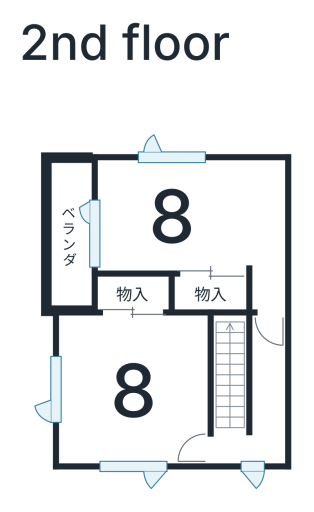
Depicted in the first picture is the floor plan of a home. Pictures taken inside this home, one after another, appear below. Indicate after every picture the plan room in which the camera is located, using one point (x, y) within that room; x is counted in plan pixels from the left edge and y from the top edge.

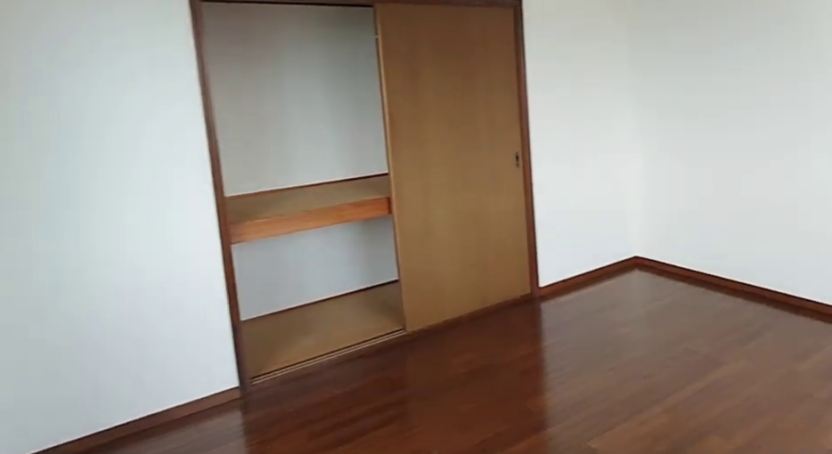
(132, 390)
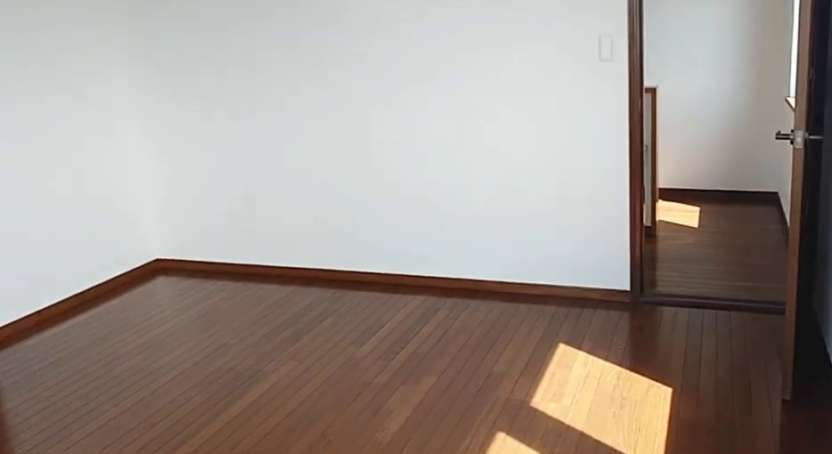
(132, 390)
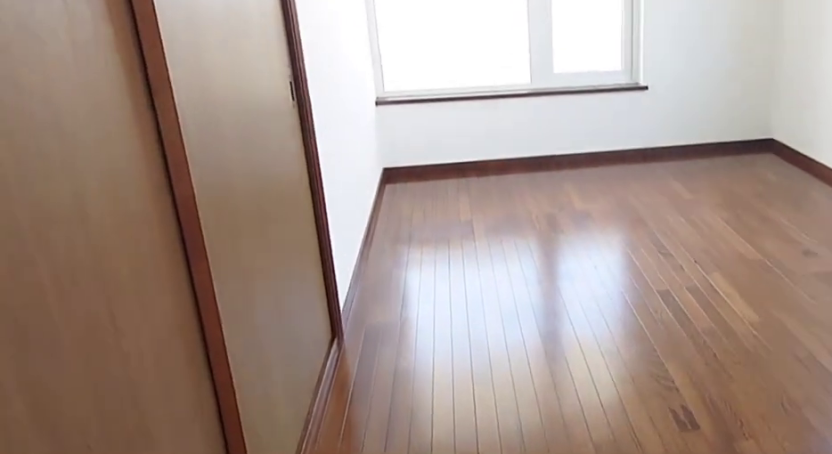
(178, 214)
